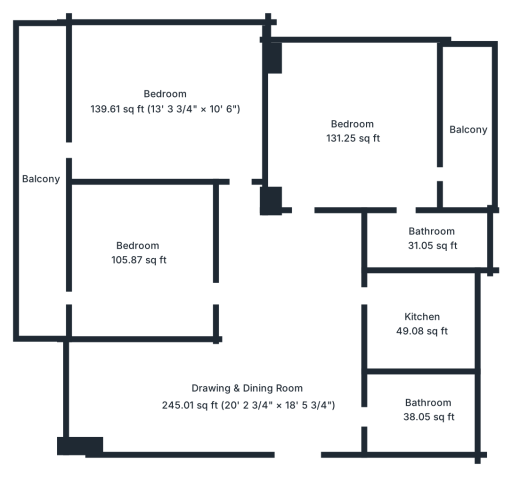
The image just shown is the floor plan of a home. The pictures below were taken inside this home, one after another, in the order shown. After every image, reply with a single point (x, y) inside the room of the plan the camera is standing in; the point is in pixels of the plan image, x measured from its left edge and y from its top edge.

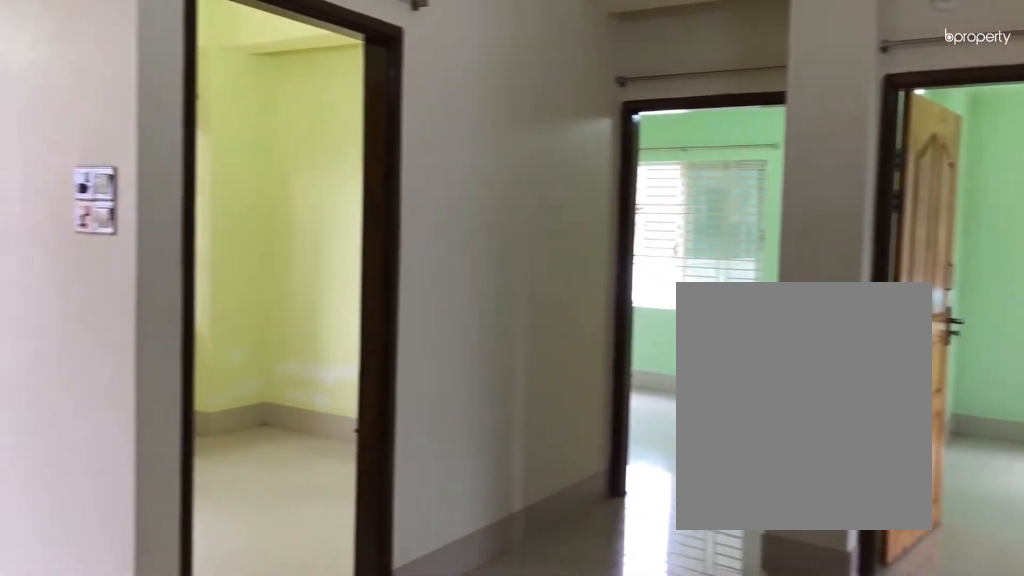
(247, 396)
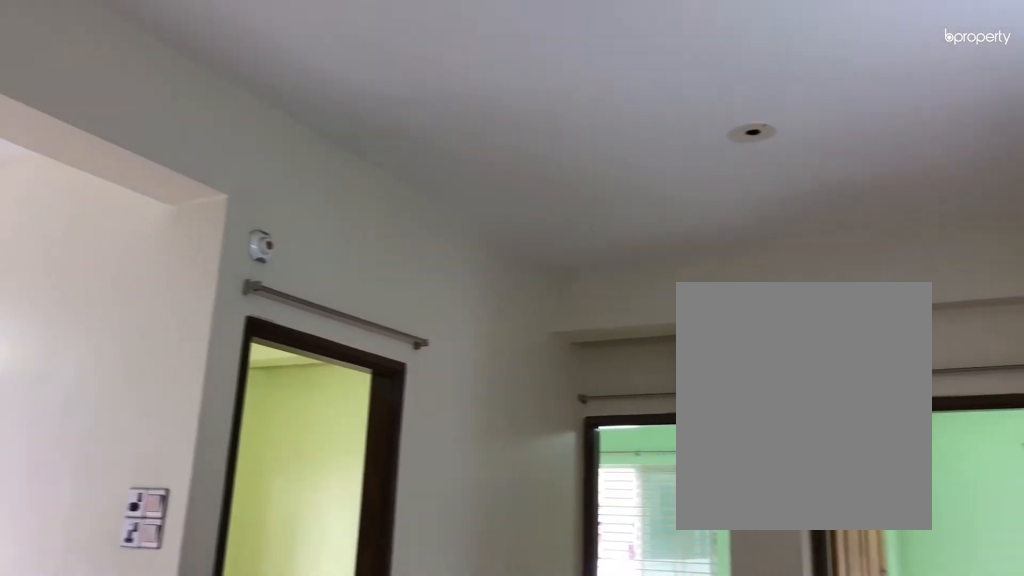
(248, 396)
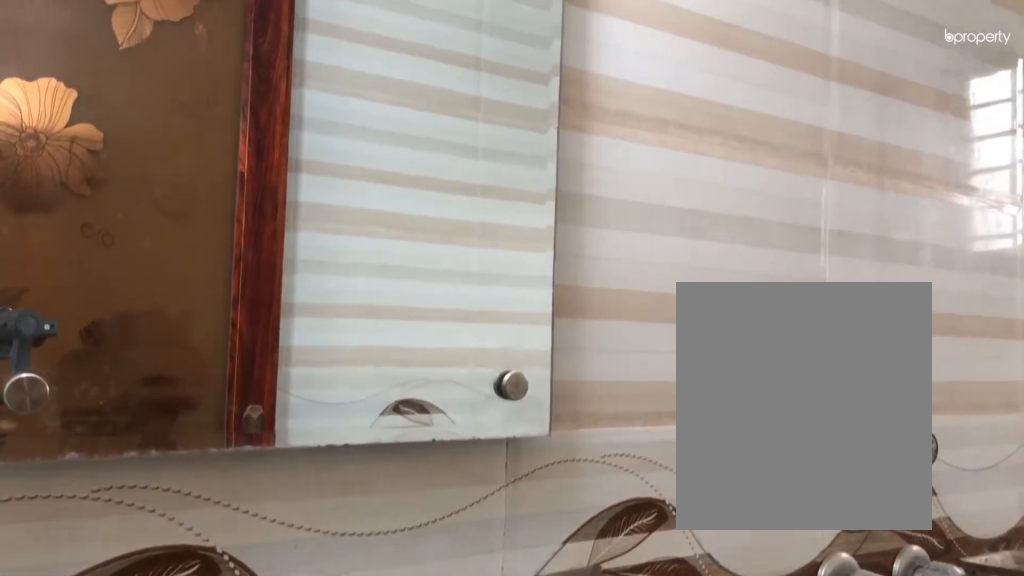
(430, 410)
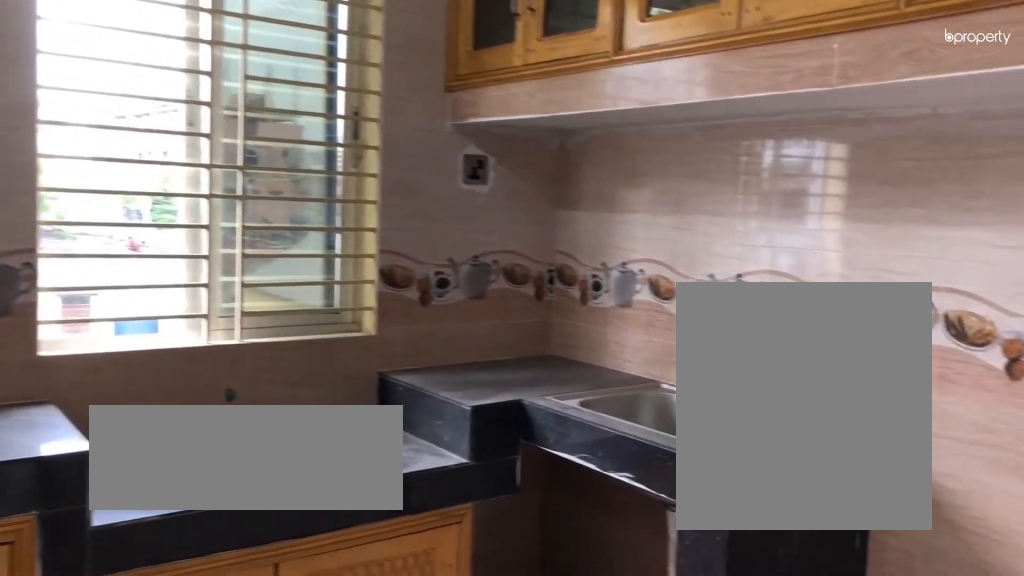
(421, 323)
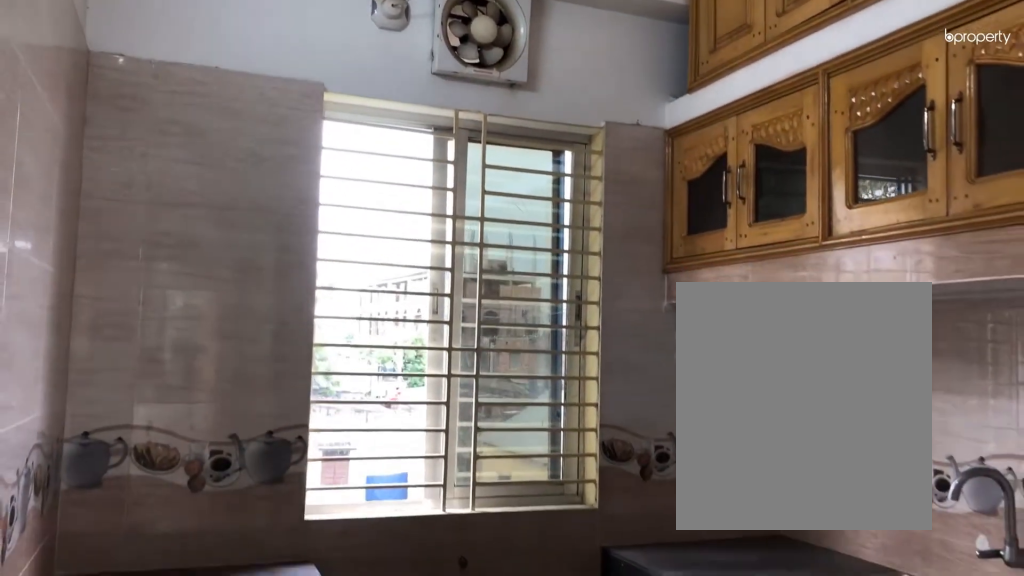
(421, 323)
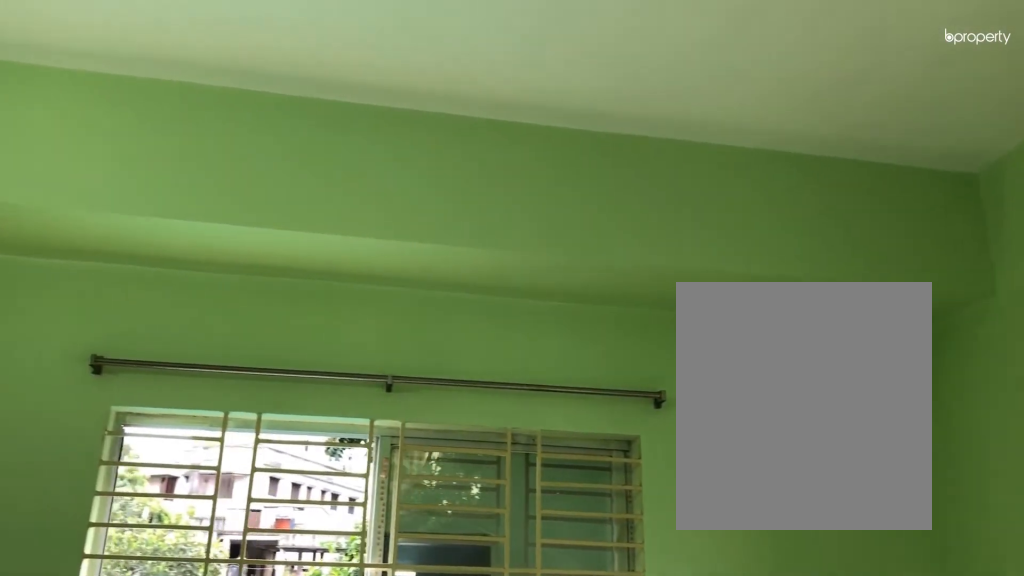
(352, 134)
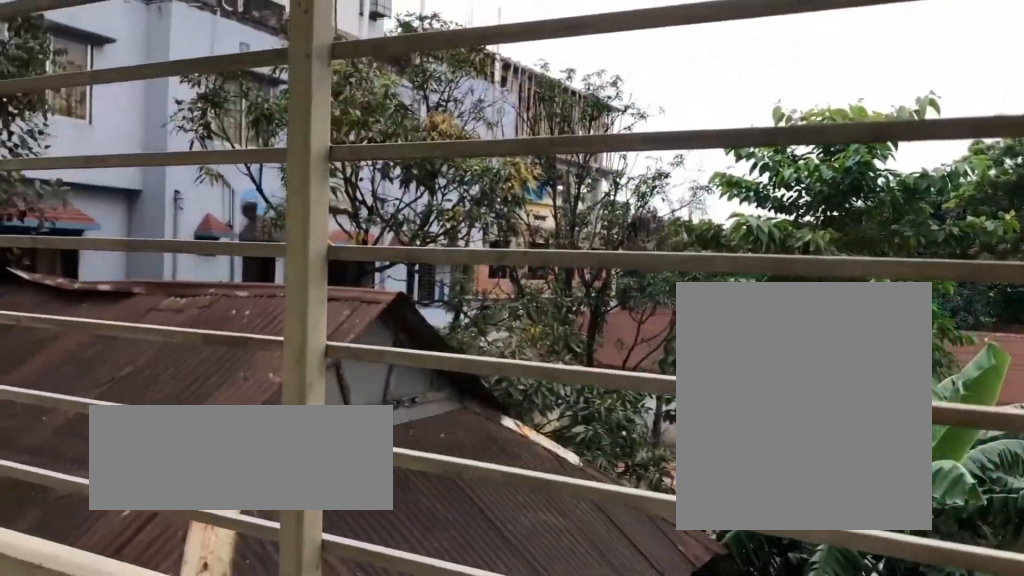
(469, 127)
